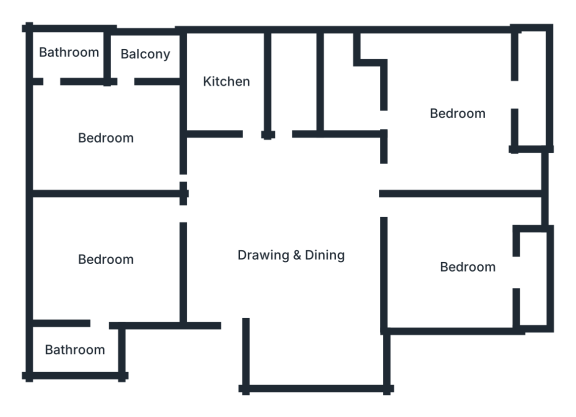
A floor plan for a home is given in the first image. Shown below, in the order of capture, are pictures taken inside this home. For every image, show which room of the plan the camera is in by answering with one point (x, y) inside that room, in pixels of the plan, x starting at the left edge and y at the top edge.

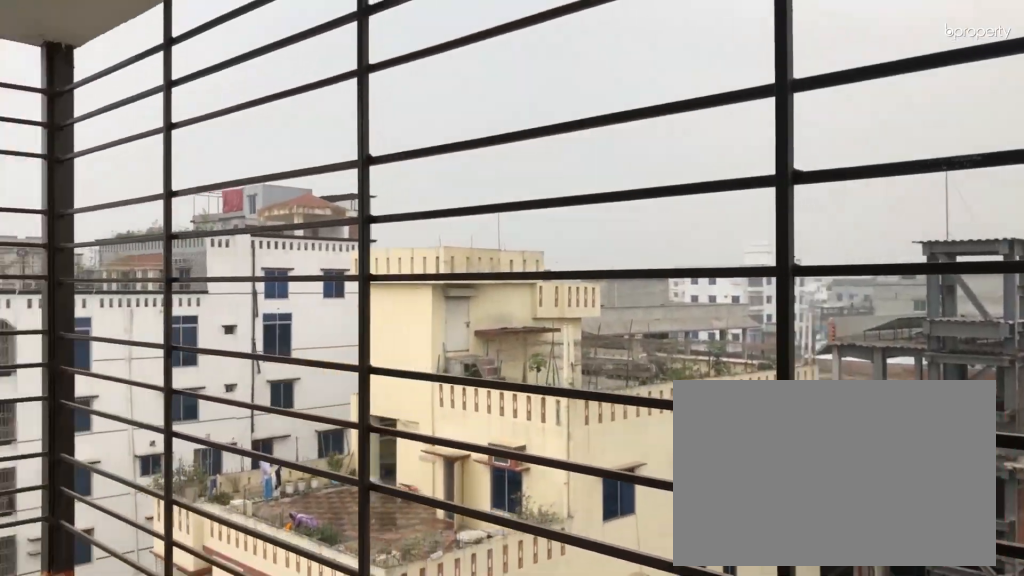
(533, 96)
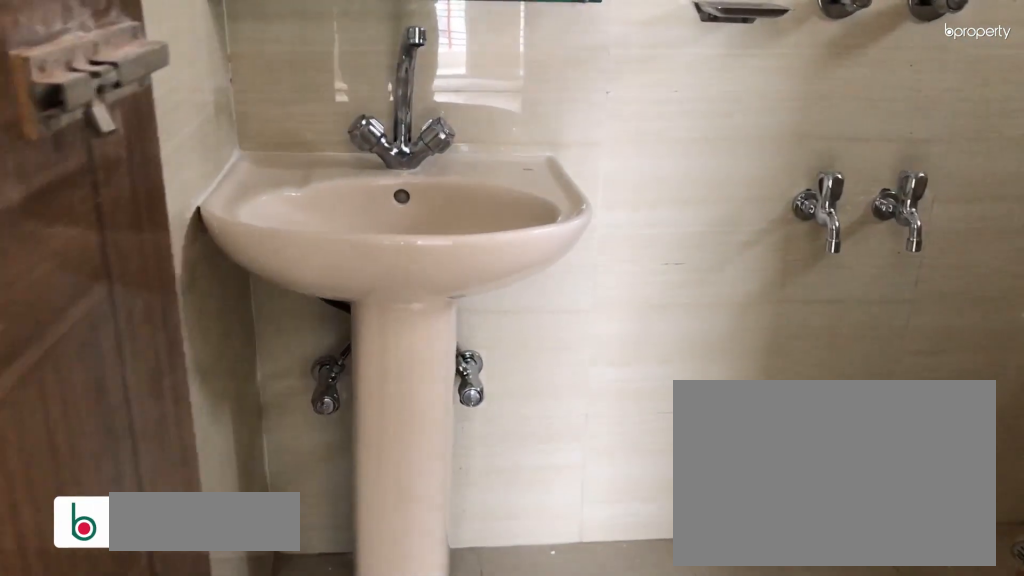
(346, 93)
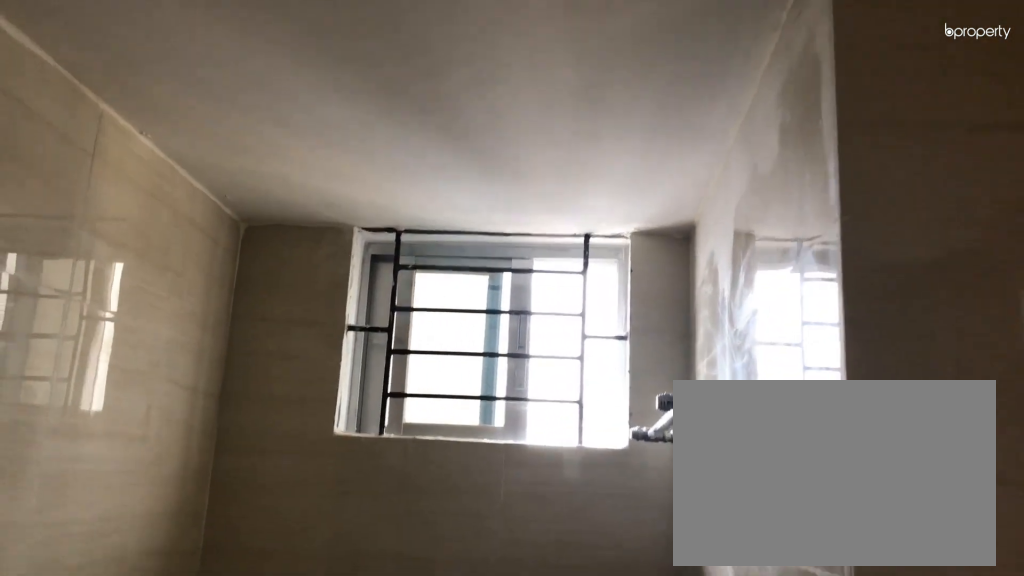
(346, 93)
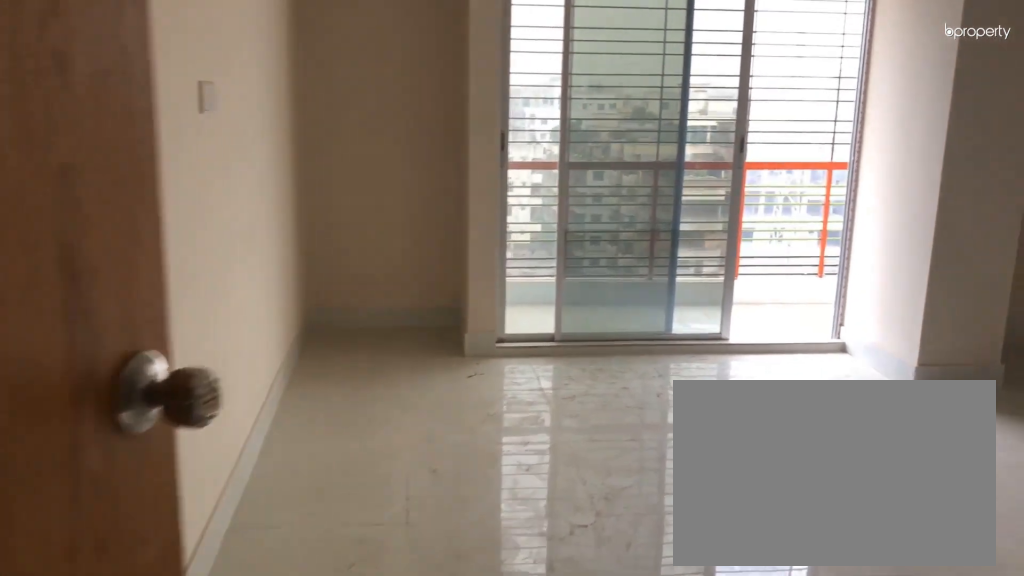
(435, 217)
